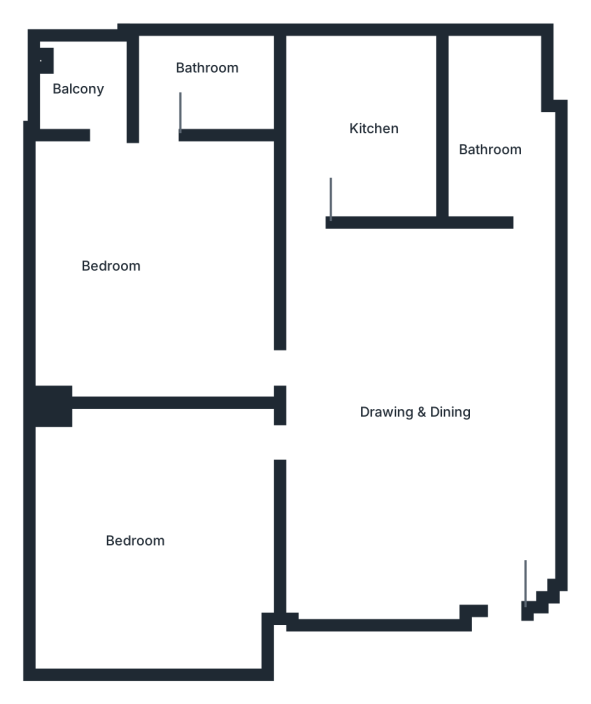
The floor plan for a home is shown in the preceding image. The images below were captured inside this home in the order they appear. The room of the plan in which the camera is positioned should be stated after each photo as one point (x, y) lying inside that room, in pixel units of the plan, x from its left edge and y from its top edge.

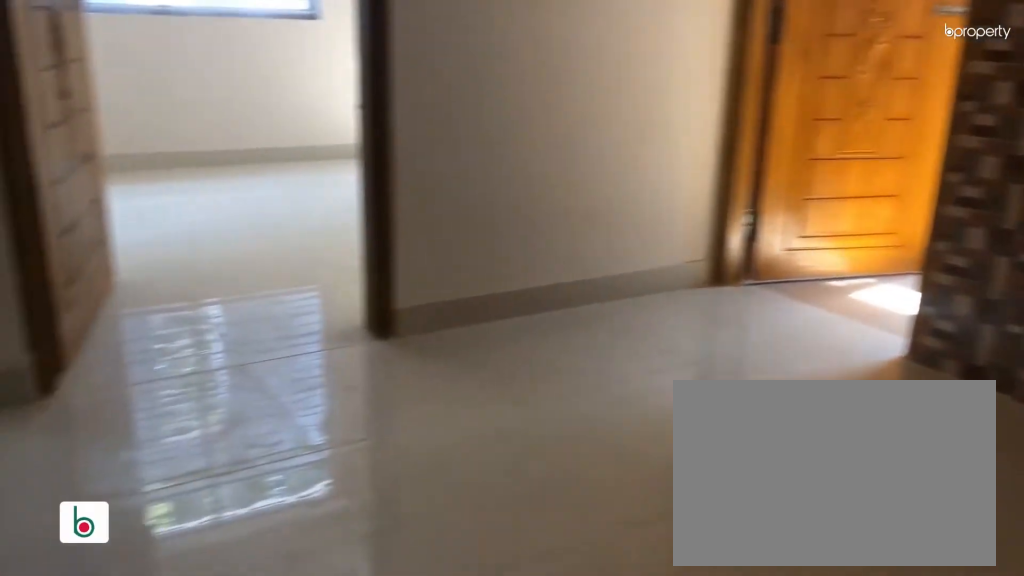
(433, 391)
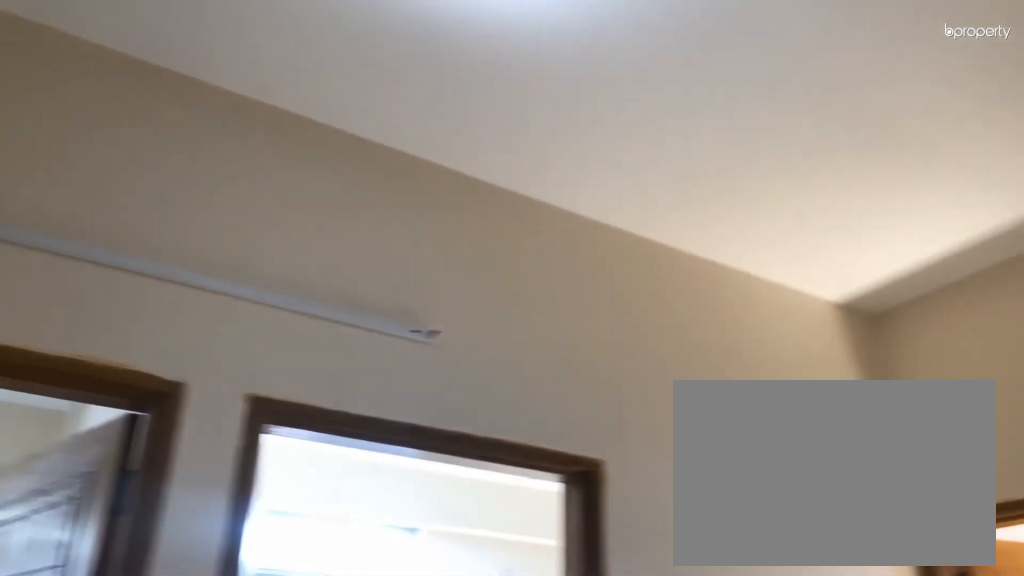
(433, 391)
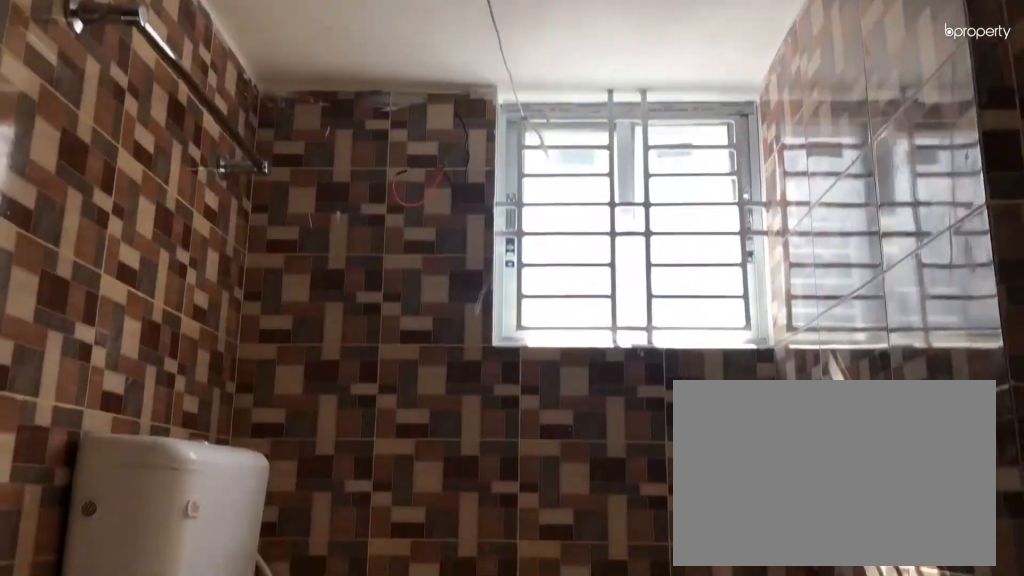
(506, 159)
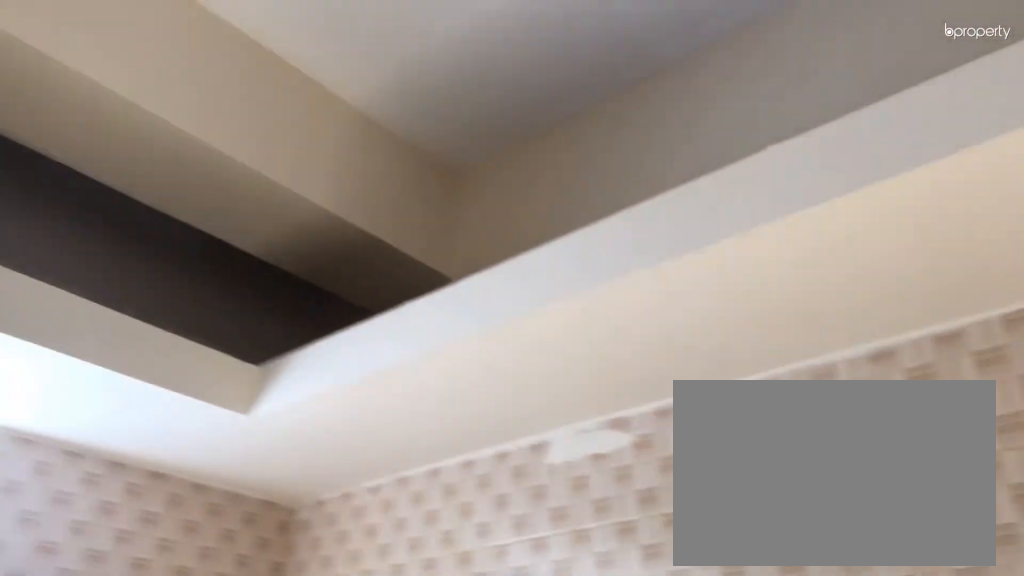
(362, 134)
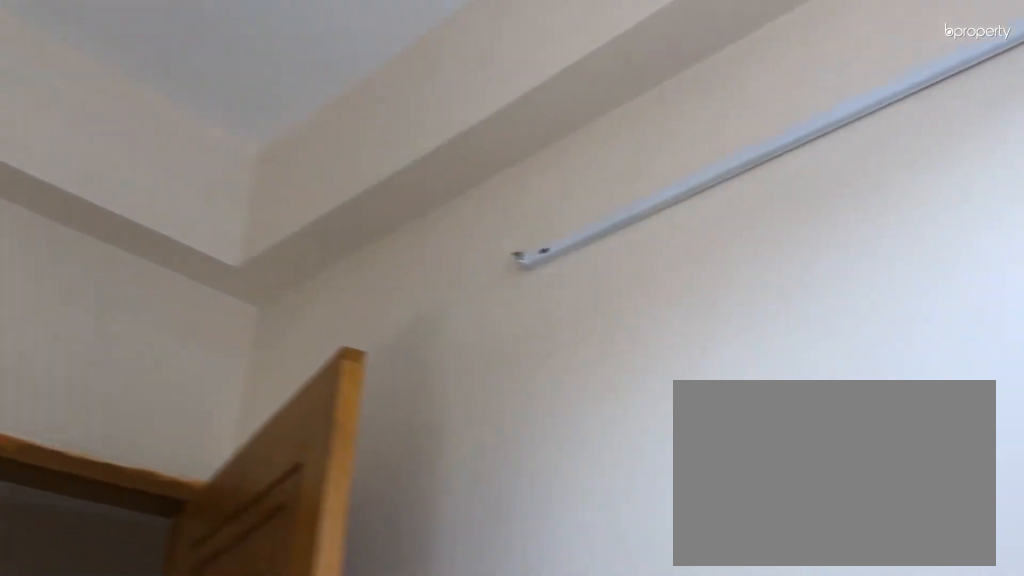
(163, 244)
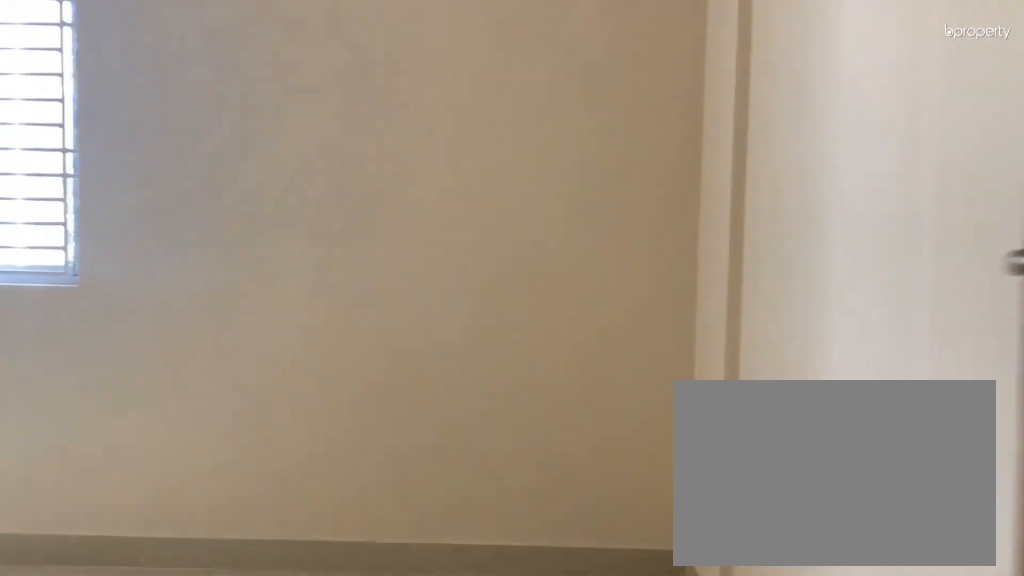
(156, 529)
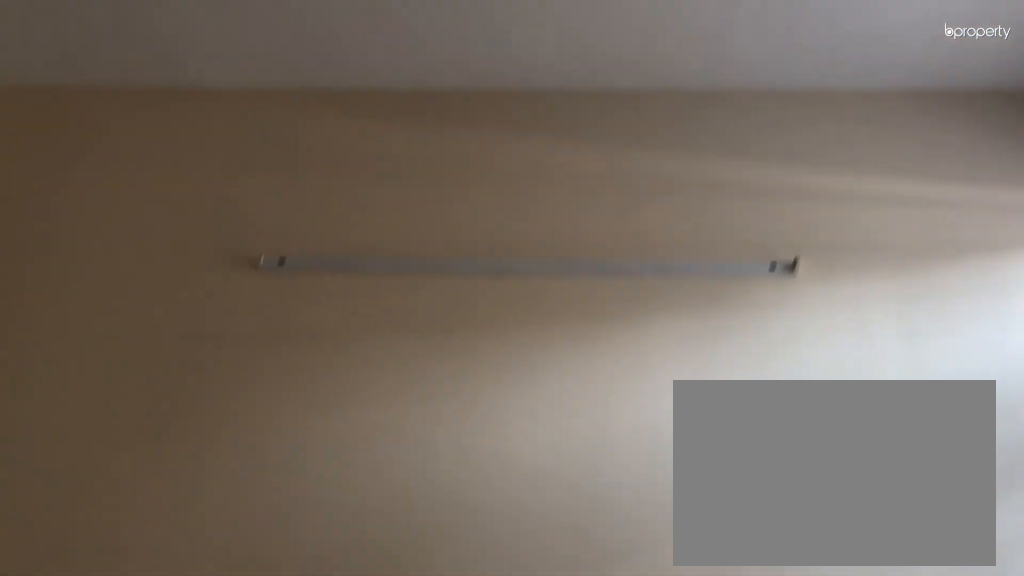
(156, 529)
